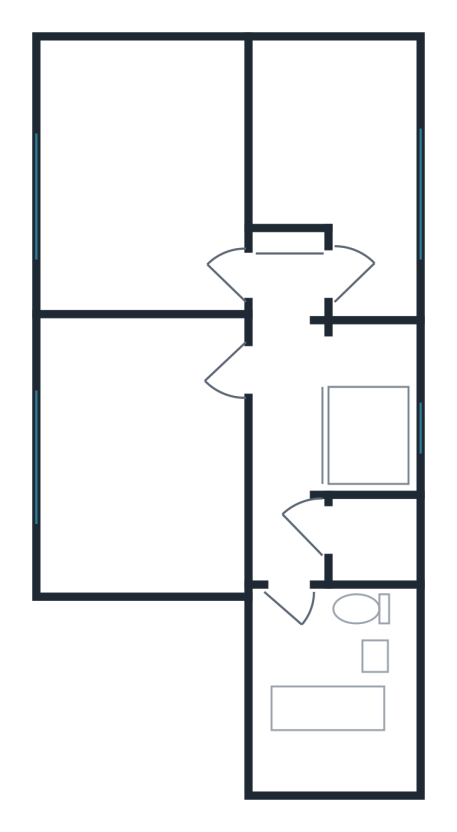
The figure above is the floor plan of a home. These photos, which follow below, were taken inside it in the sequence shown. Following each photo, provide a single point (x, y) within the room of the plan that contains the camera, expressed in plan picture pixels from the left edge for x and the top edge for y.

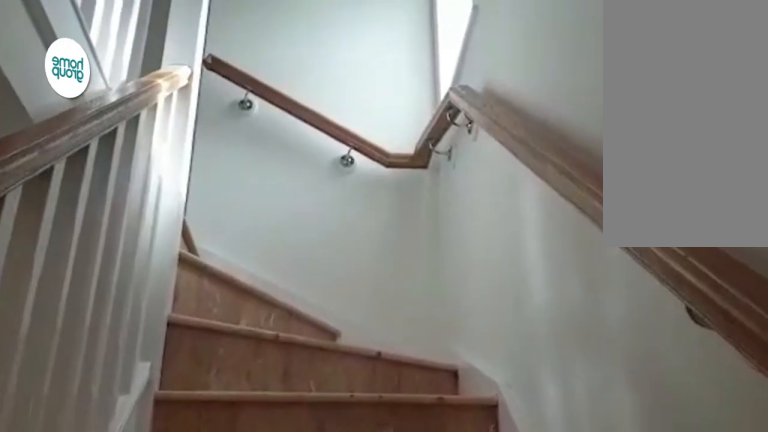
(326, 424)
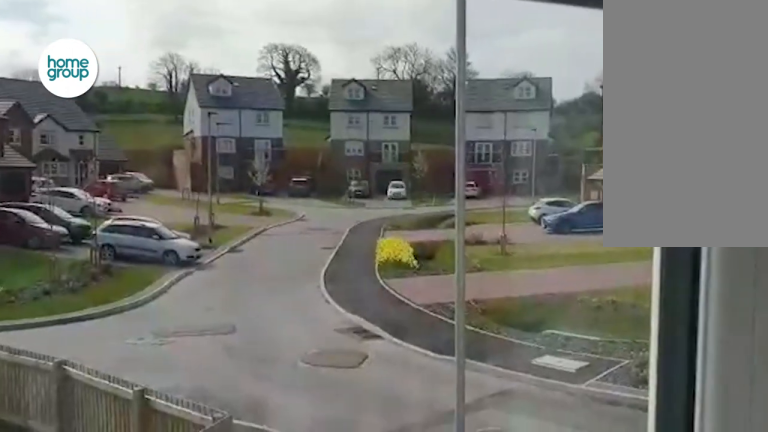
(326, 424)
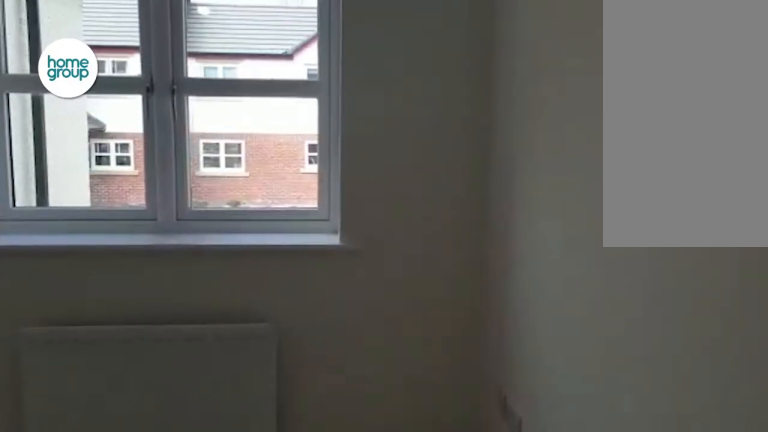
(145, 449)
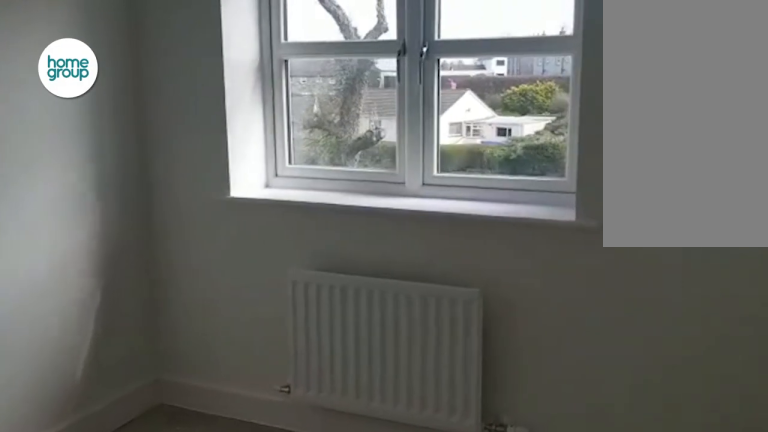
(150, 205)
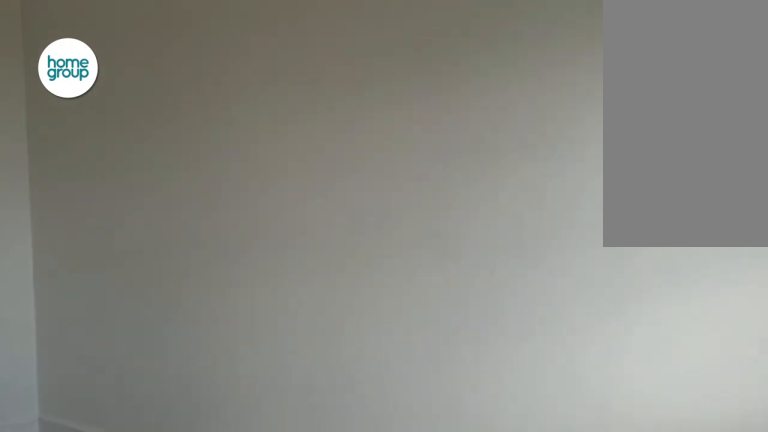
(150, 205)
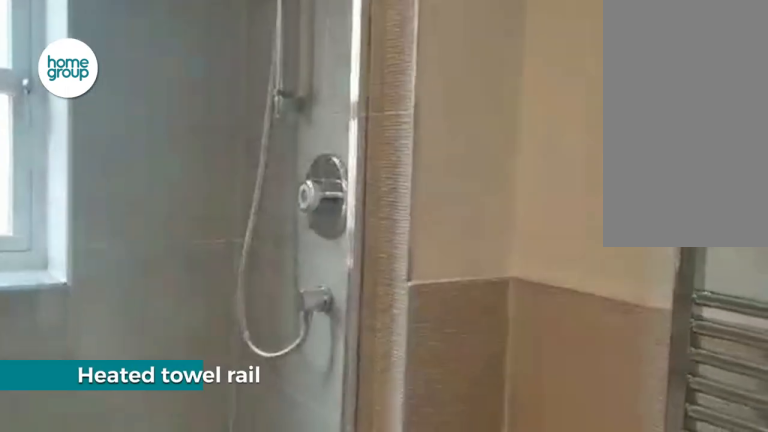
(340, 690)
